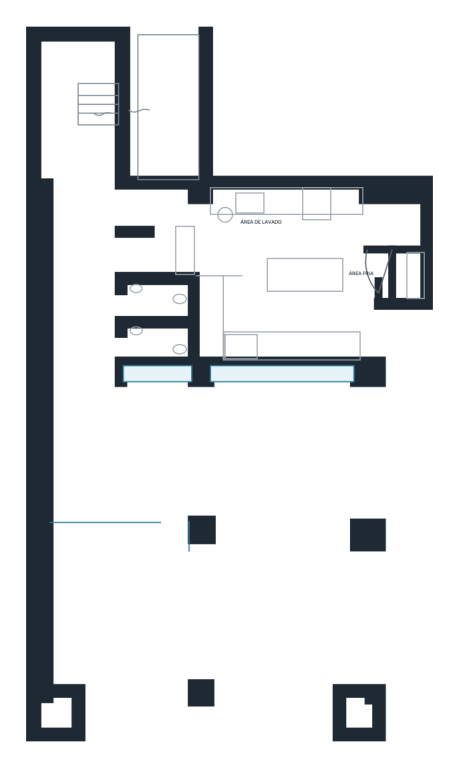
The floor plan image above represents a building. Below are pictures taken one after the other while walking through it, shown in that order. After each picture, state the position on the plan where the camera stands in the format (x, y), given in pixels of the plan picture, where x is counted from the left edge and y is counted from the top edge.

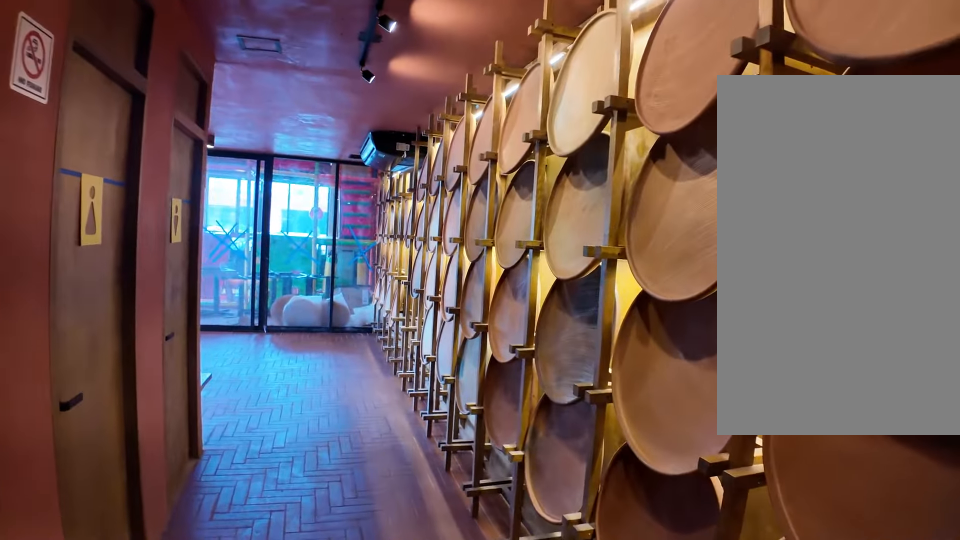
(94, 204)
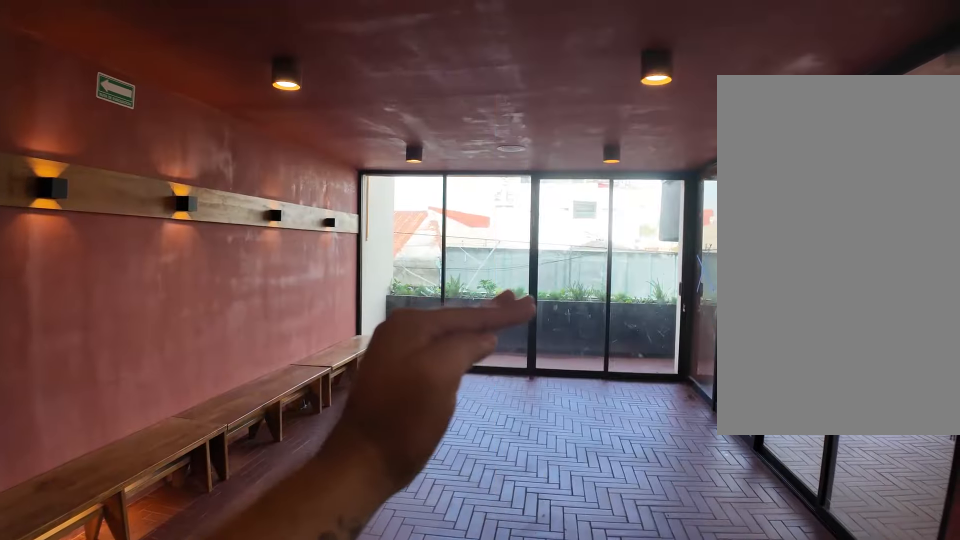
(90, 438)
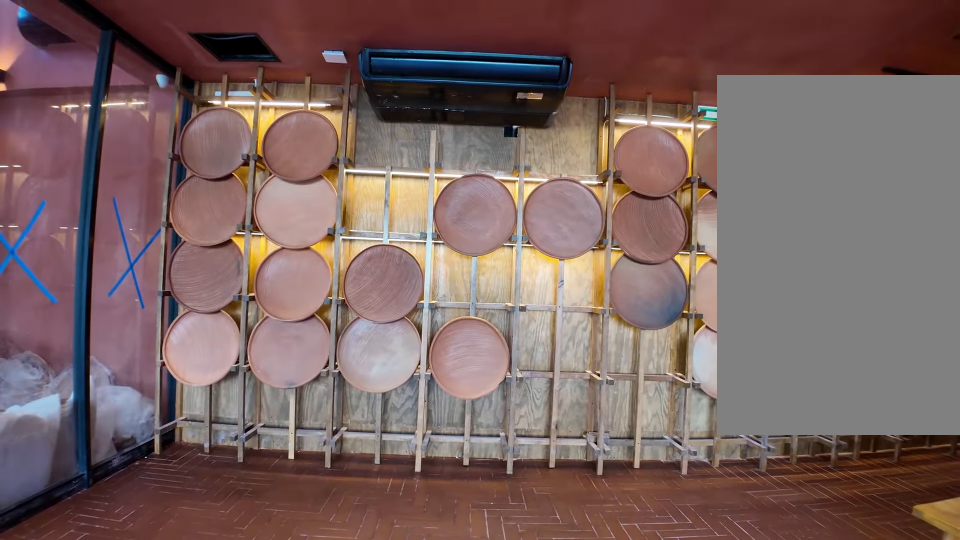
(88, 438)
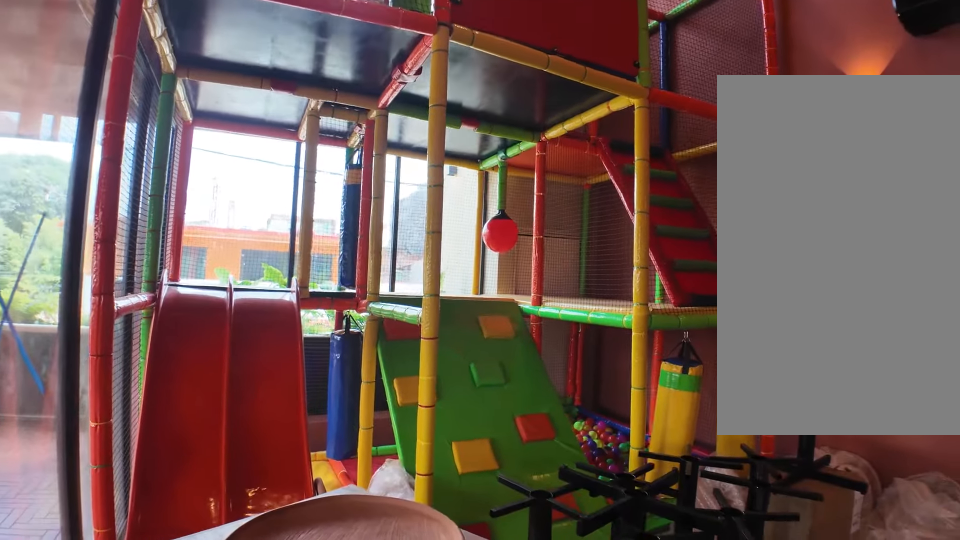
(169, 576)
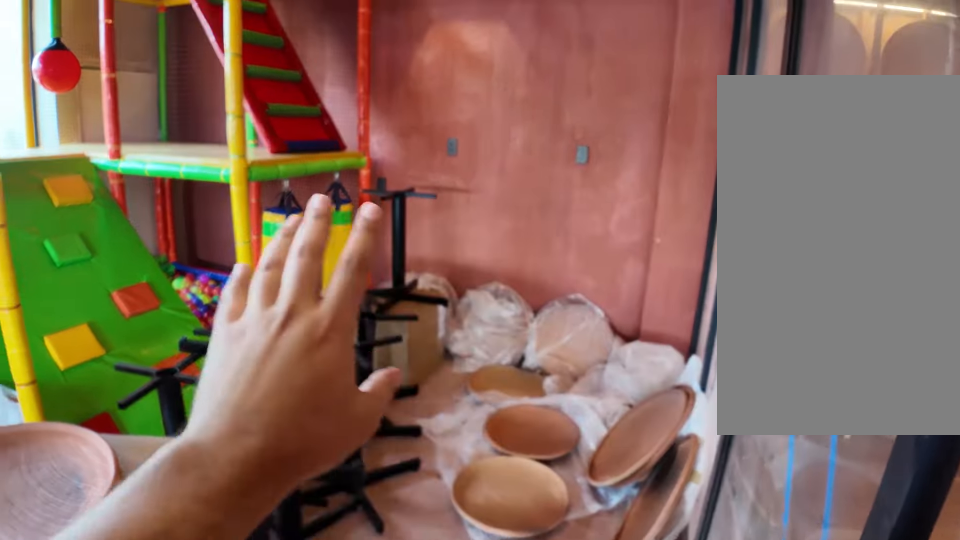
(169, 575)
